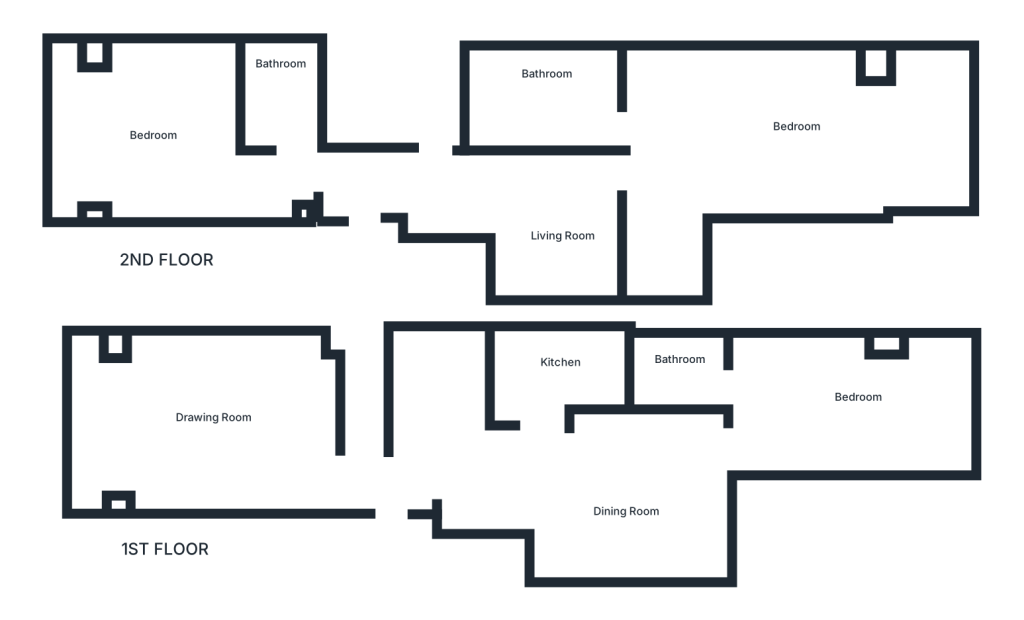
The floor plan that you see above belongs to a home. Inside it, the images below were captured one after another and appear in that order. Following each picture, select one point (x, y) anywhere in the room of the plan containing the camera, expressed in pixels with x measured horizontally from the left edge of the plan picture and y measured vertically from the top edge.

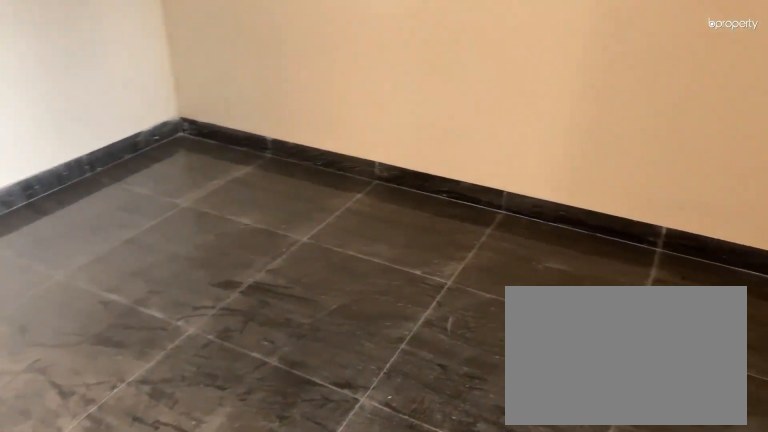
(616, 495)
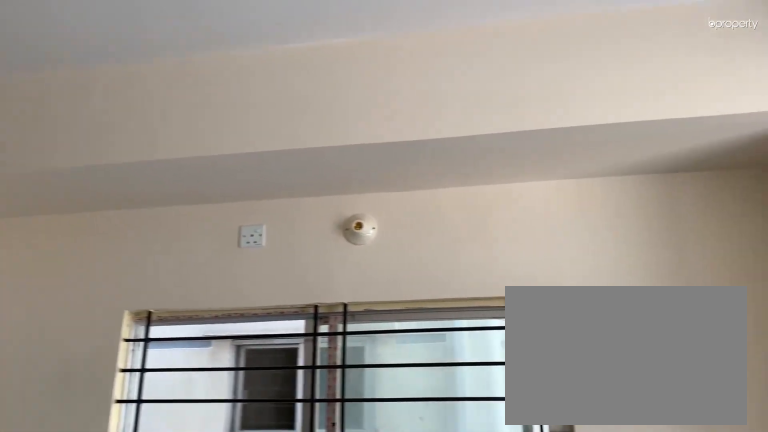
(851, 402)
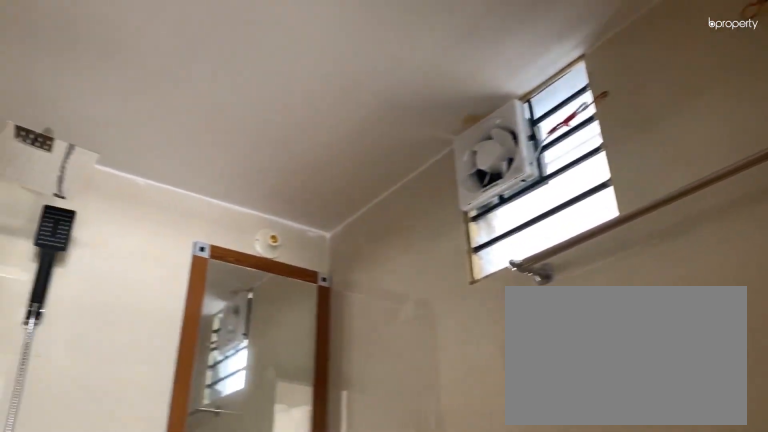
(690, 374)
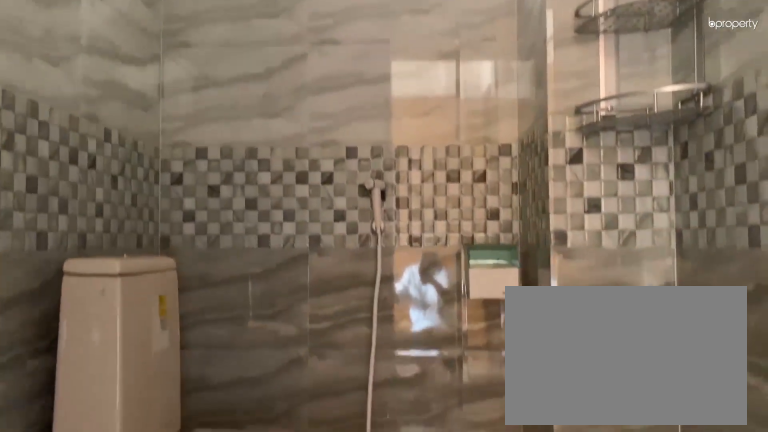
(288, 103)
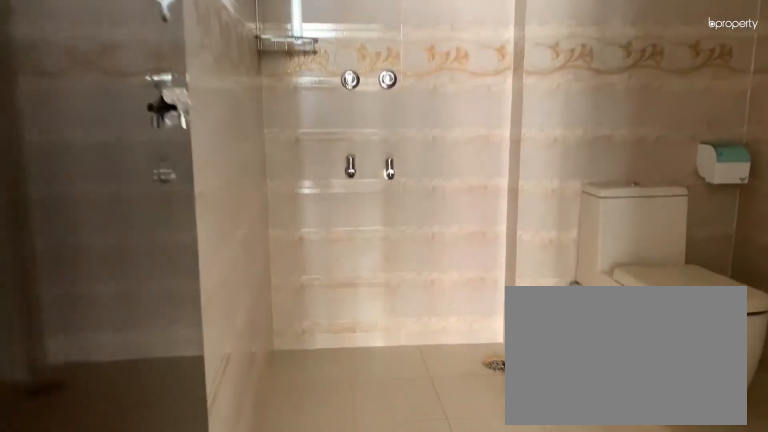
(540, 93)
